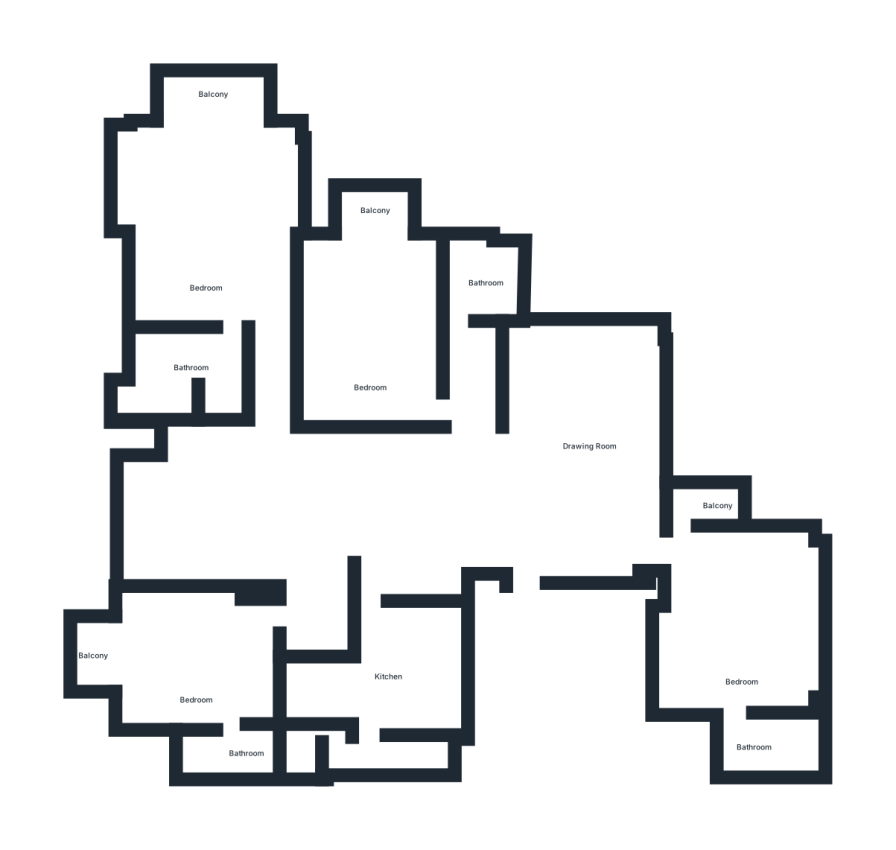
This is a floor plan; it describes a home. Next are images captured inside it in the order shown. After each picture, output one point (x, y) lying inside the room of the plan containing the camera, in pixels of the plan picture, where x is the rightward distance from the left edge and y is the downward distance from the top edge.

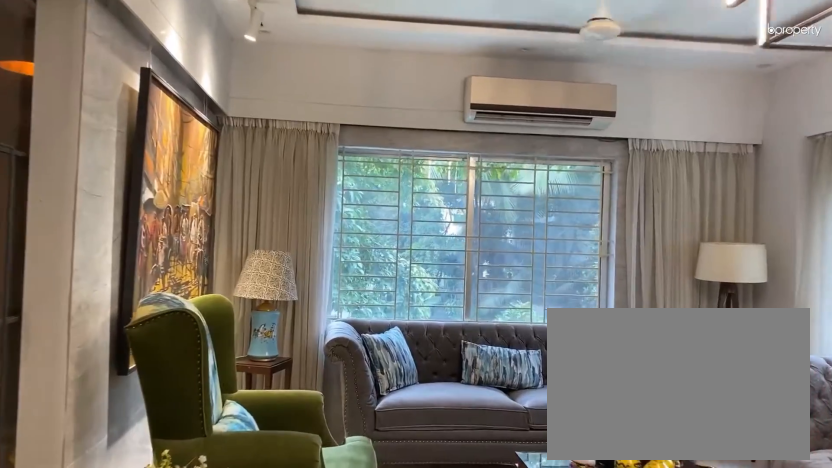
(591, 442)
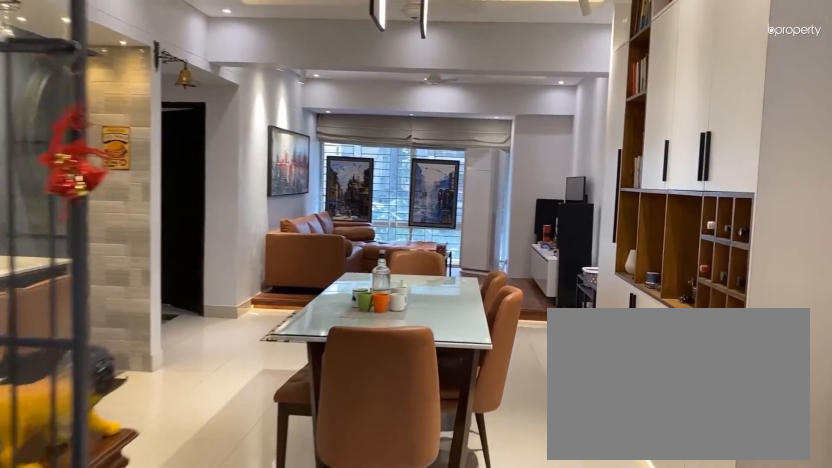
(461, 490)
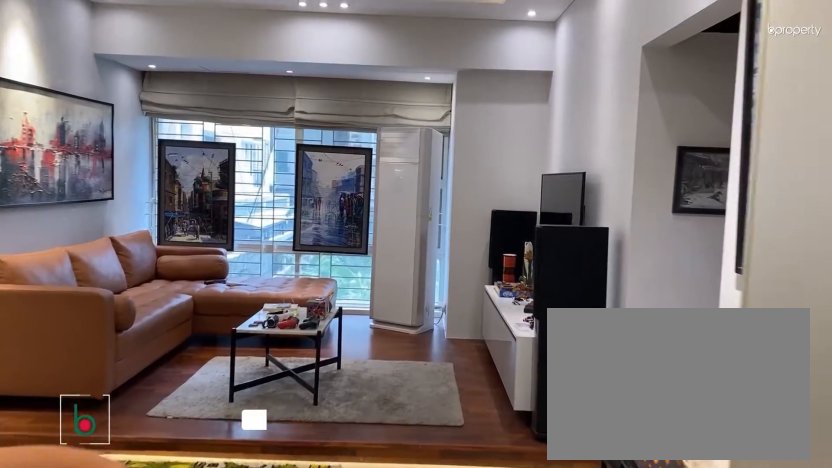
(315, 487)
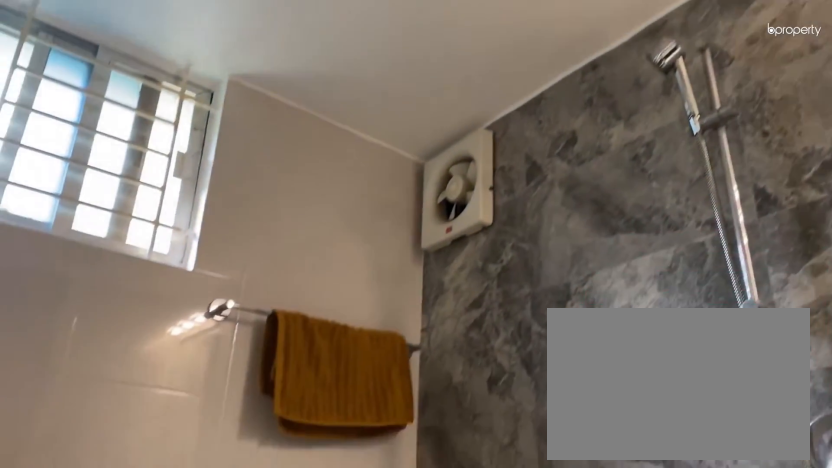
(785, 745)
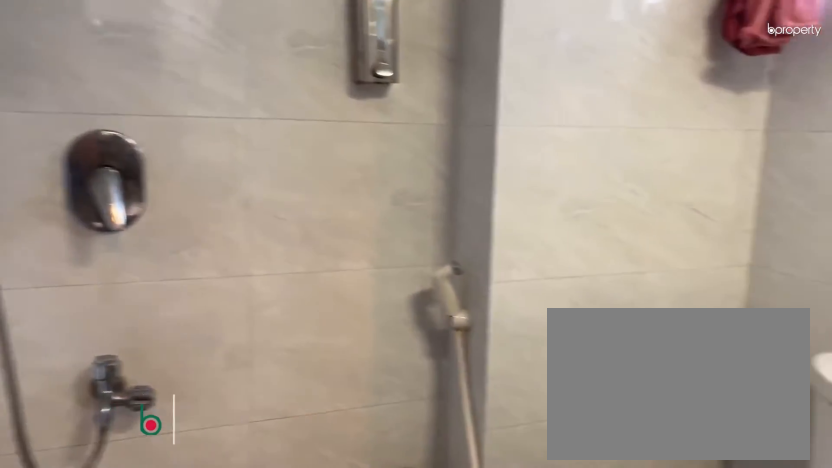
(486, 271)
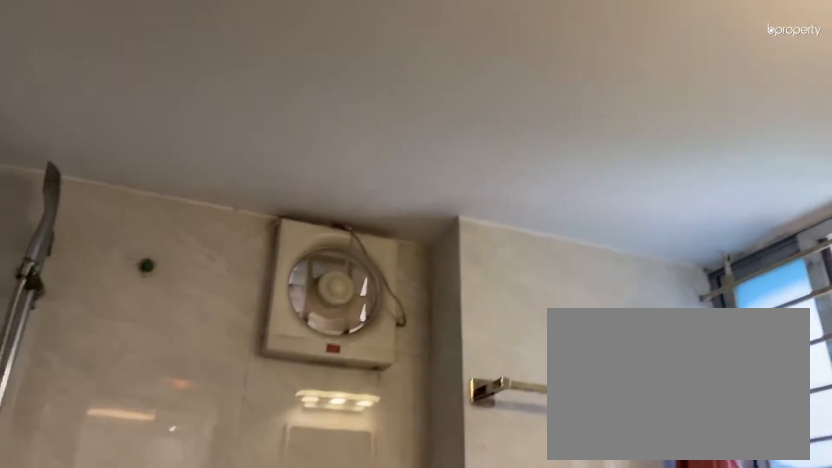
(486, 271)
